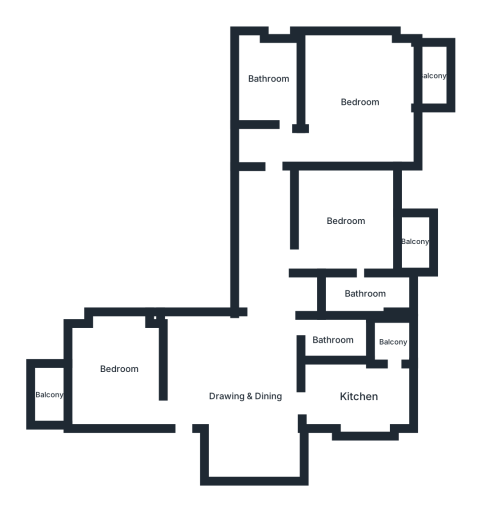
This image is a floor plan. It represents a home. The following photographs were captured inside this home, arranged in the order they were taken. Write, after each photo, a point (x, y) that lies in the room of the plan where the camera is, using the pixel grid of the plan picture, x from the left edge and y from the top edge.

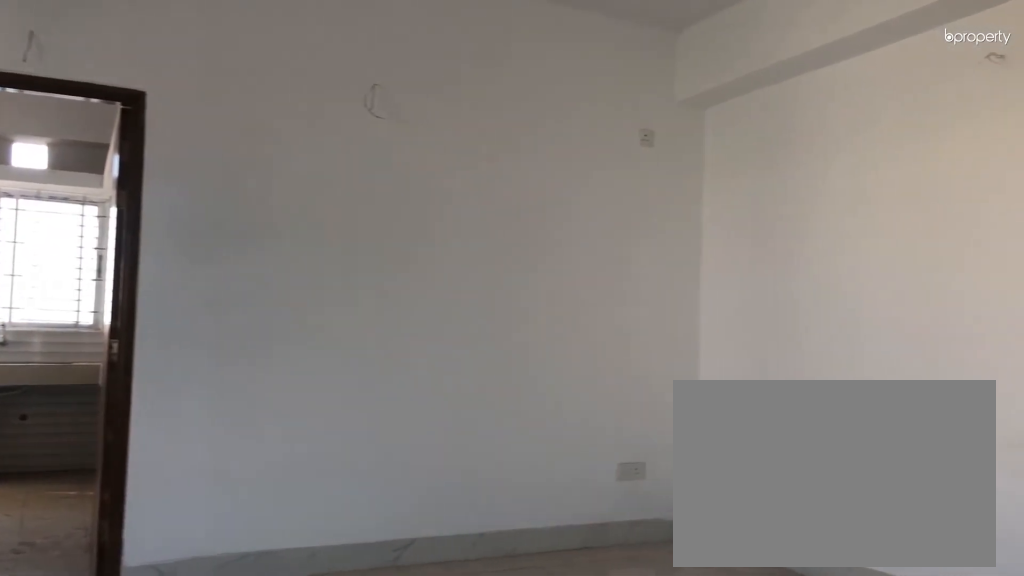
(247, 392)
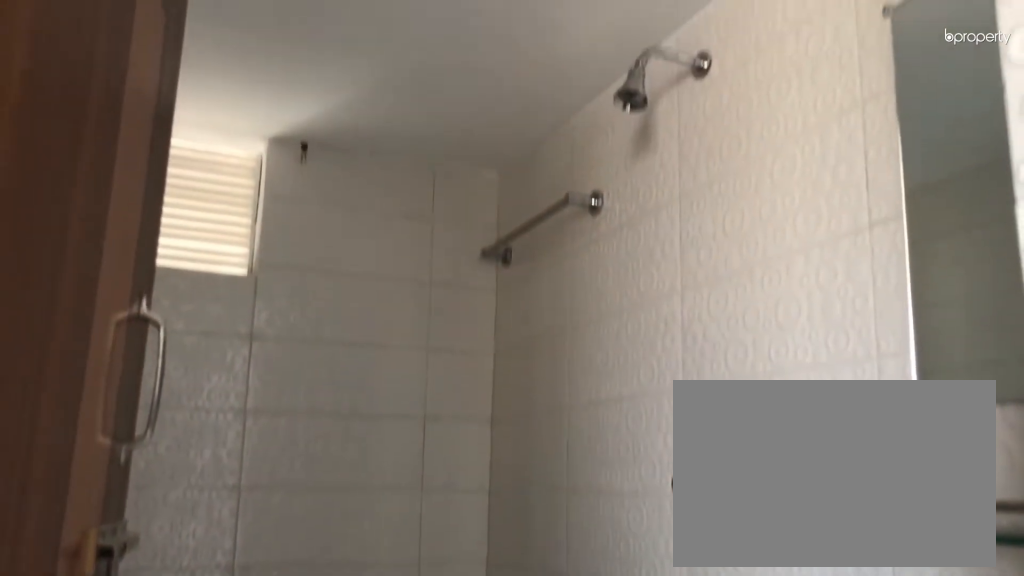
(334, 339)
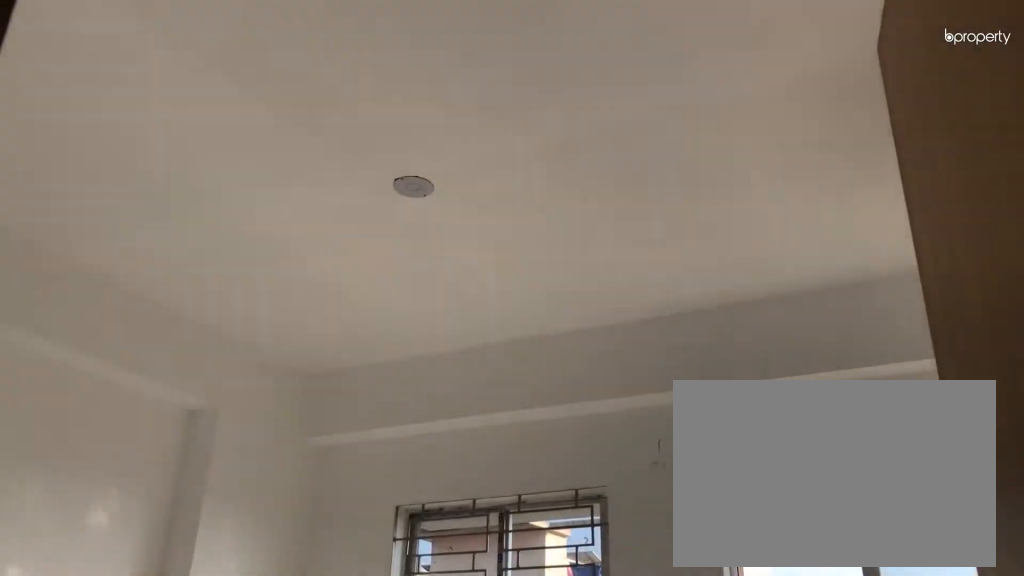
(347, 220)
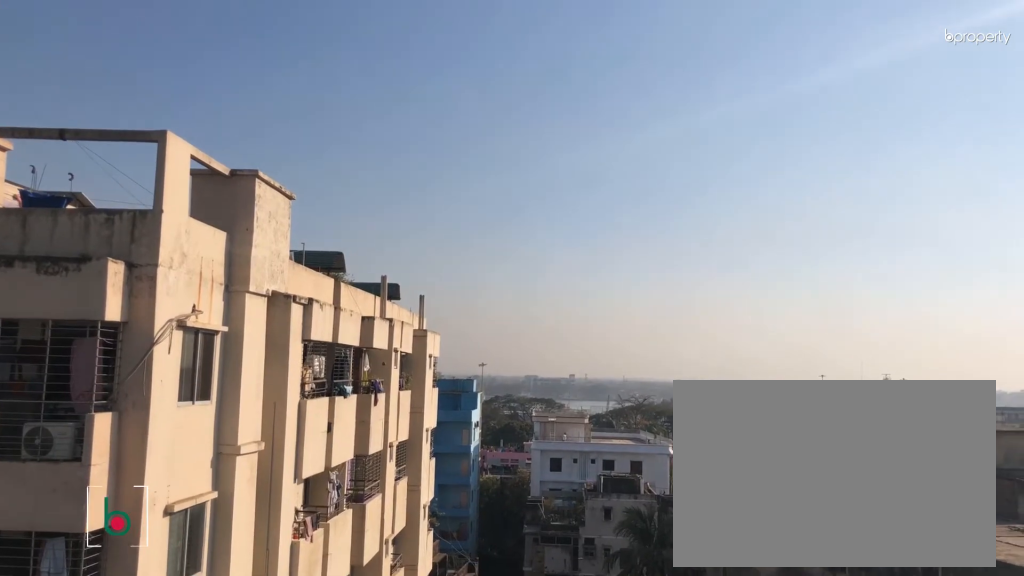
(414, 239)
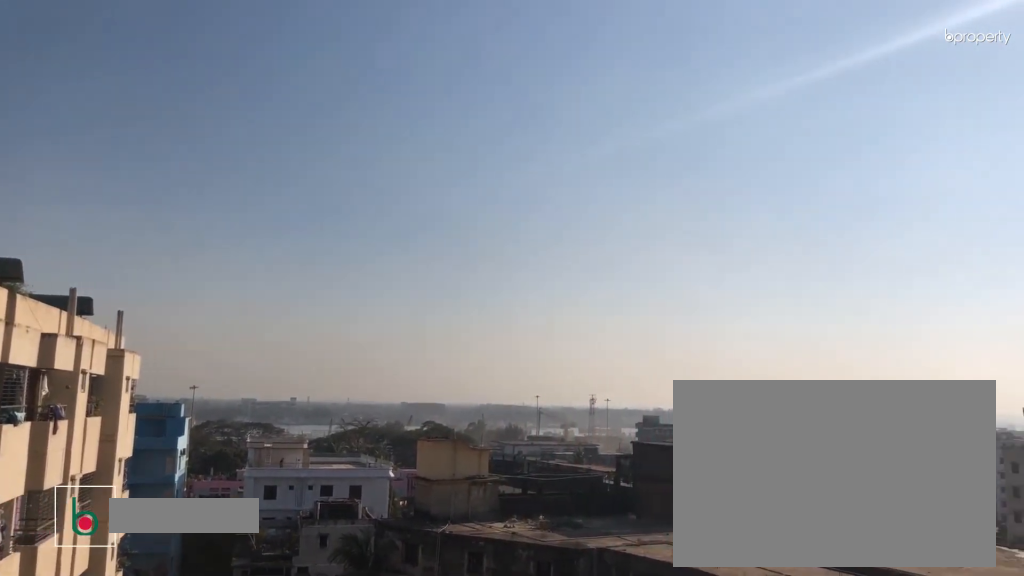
(414, 239)
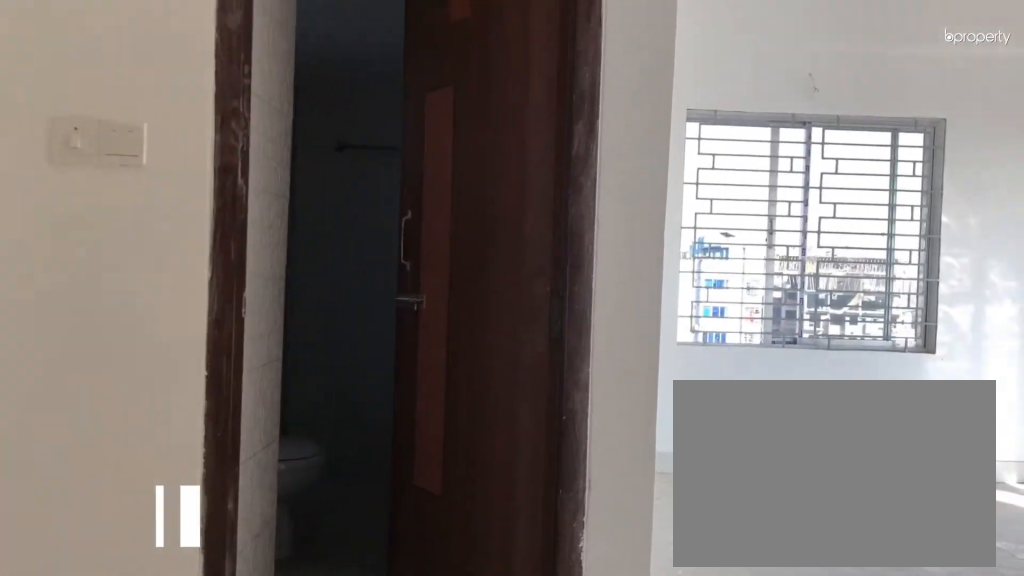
(357, 101)
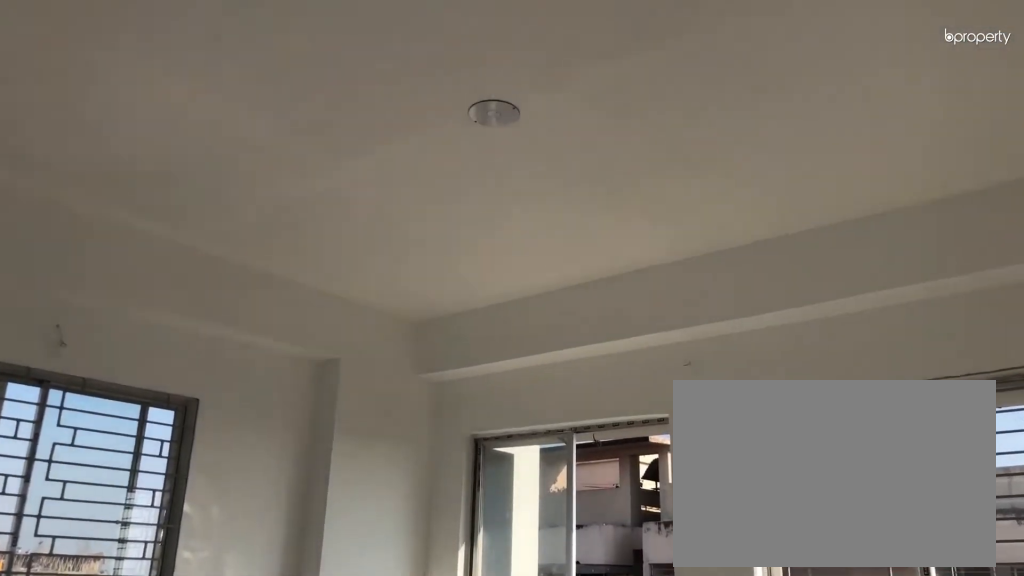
(358, 101)
